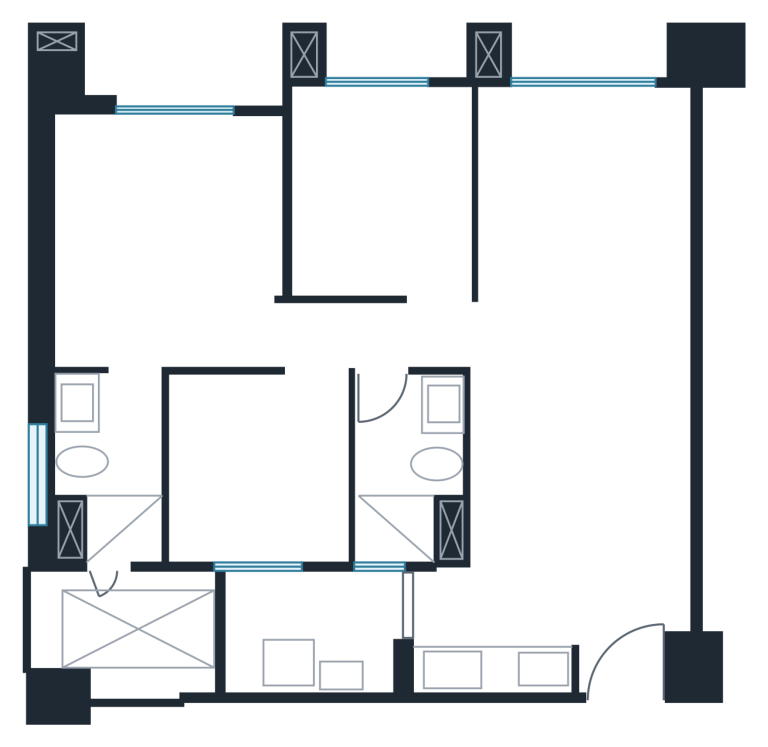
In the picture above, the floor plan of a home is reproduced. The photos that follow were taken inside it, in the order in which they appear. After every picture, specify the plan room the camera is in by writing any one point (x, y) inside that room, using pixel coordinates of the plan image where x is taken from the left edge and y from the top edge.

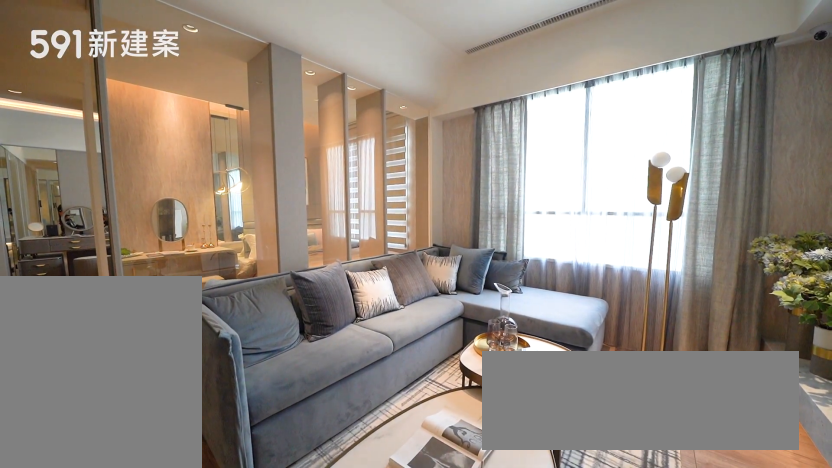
(580, 188)
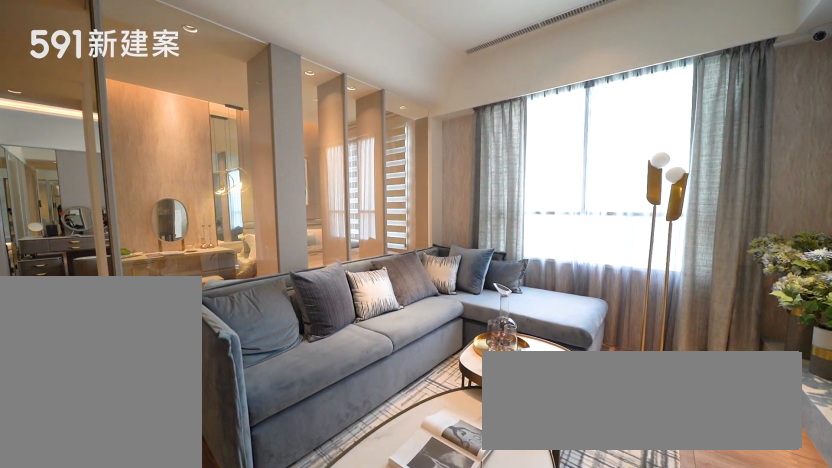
(580, 188)
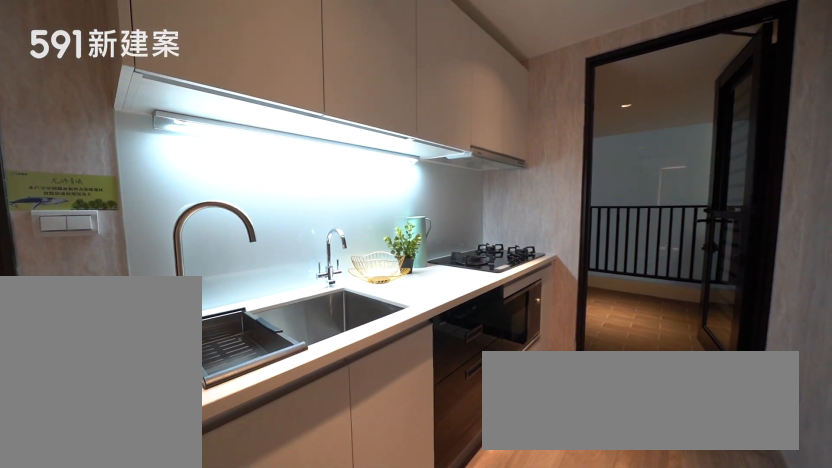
(488, 633)
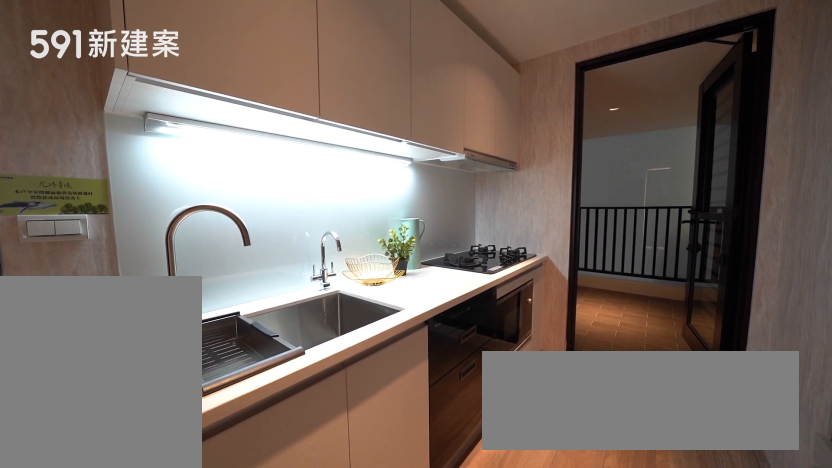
(488, 633)
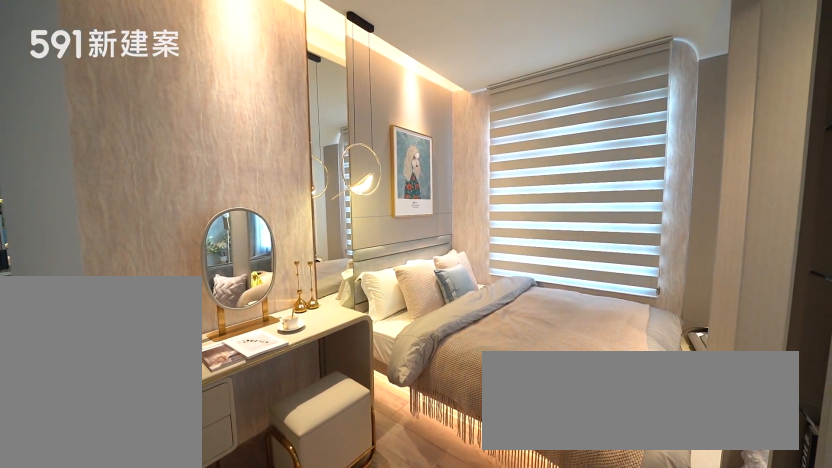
(380, 187)
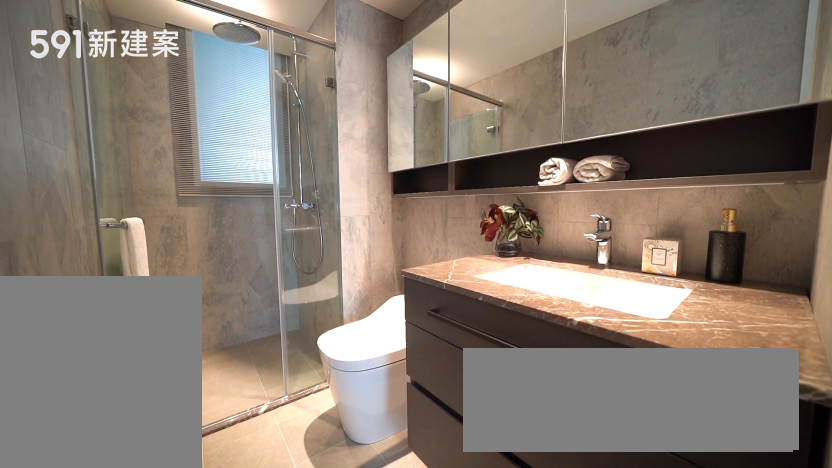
(104, 475)
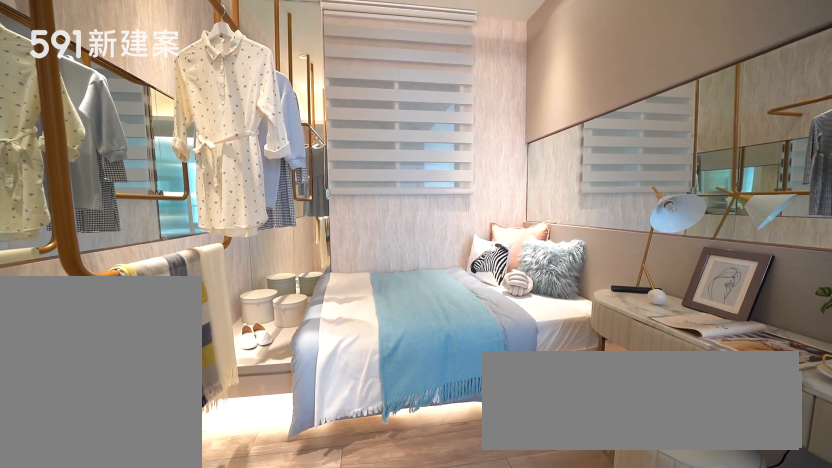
(257, 472)
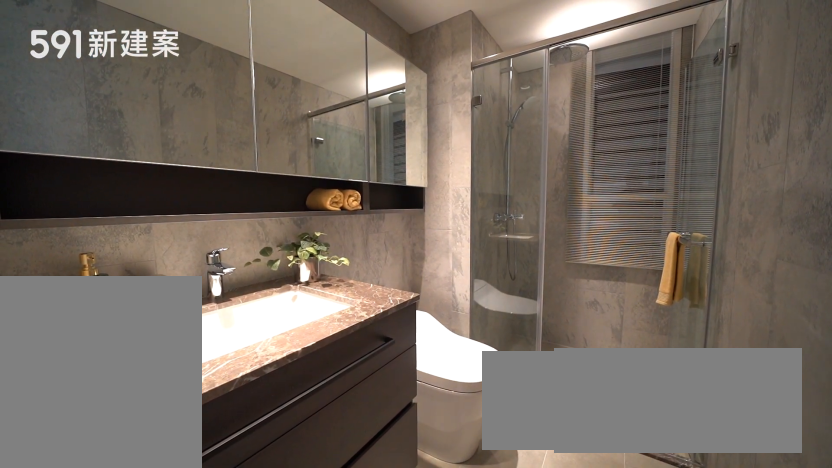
(406, 475)
